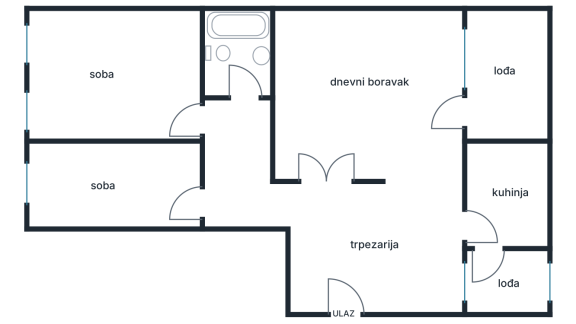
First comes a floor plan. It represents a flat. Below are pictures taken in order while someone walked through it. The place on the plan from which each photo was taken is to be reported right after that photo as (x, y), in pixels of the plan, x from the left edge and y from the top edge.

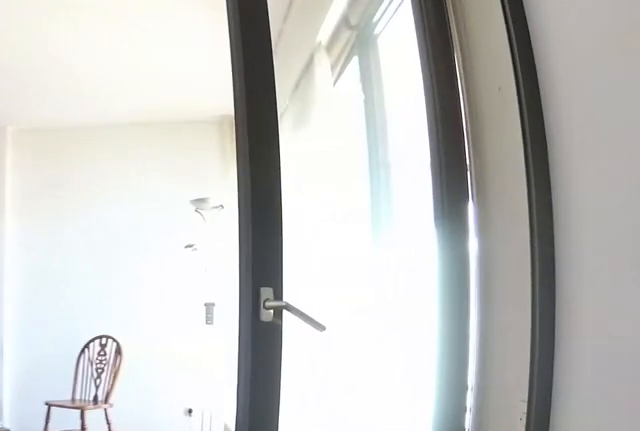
(442, 225)
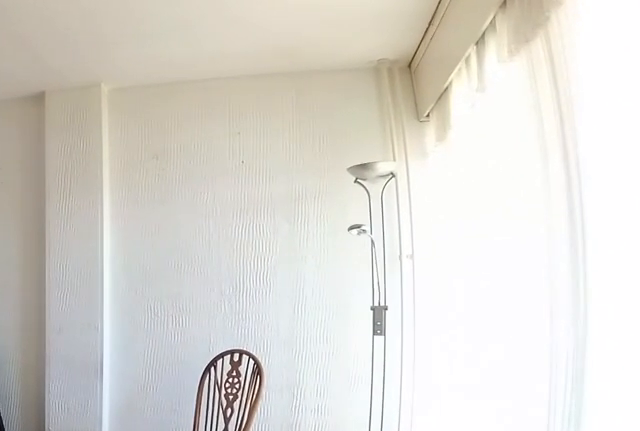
(445, 185)
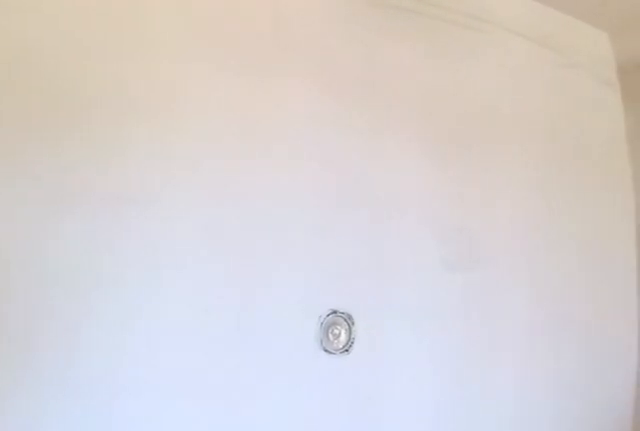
(390, 163)
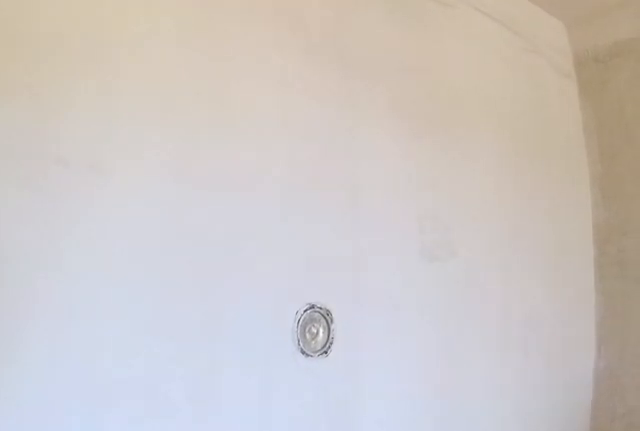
(364, 165)
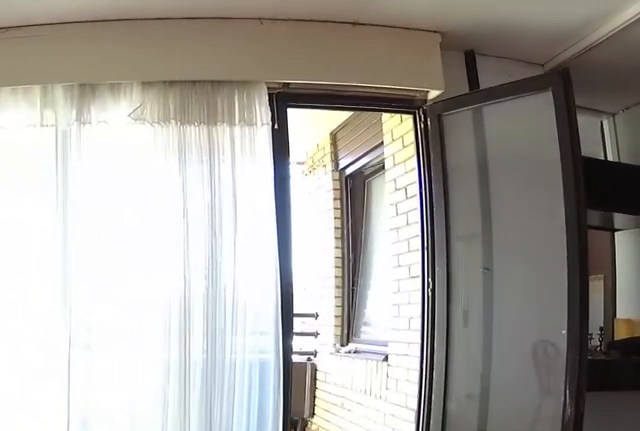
(341, 72)
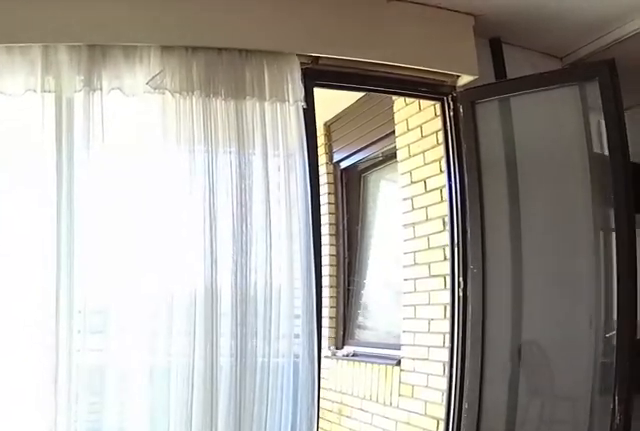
(366, 71)
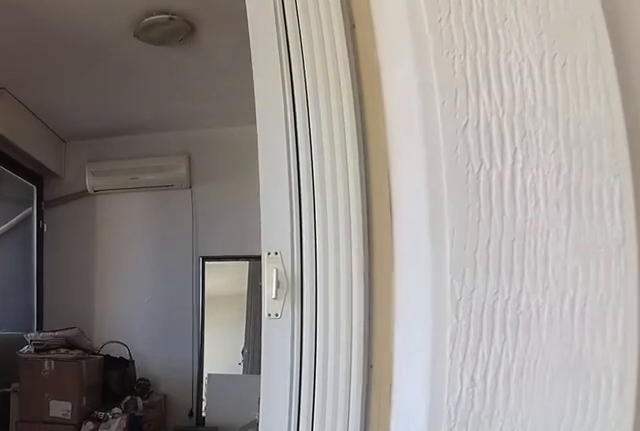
(401, 115)
